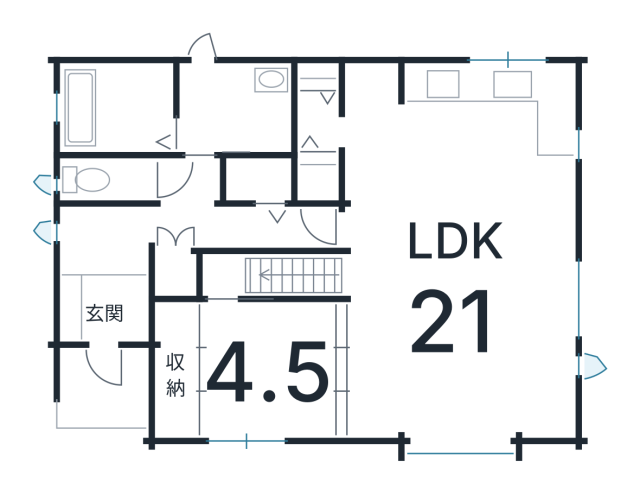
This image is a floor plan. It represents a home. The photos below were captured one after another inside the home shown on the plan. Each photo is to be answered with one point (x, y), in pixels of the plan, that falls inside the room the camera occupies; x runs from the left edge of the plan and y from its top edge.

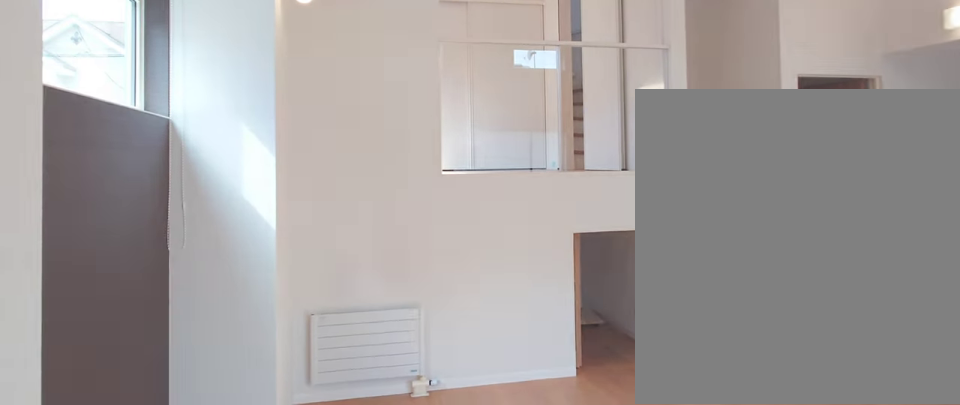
(444, 329)
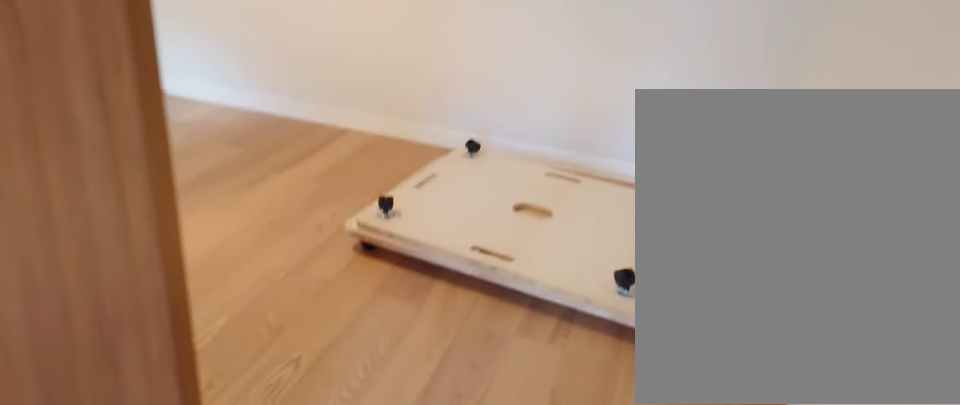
(444, 329)
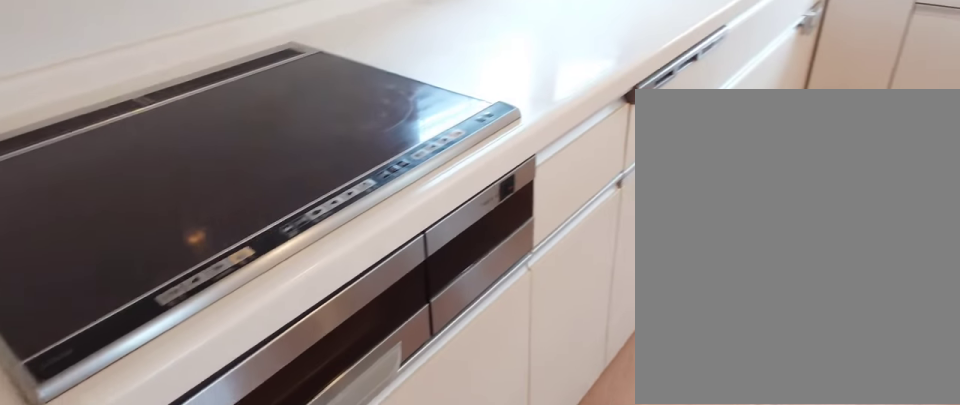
(460, 132)
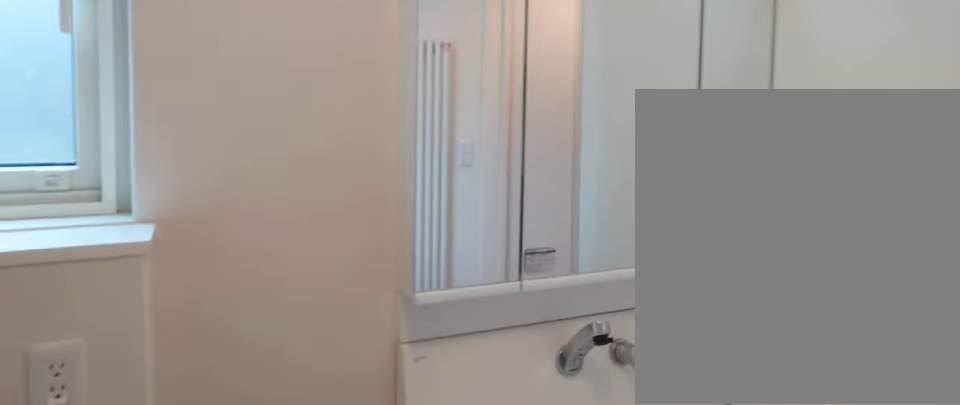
(237, 112)
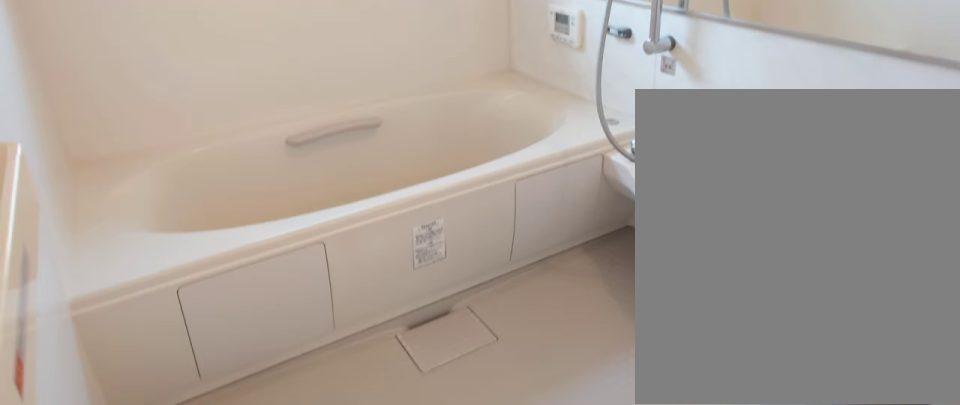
(108, 111)
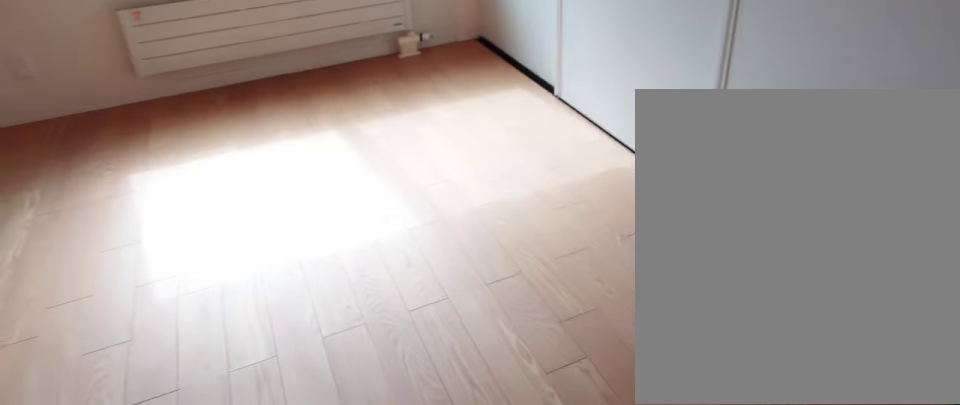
(271, 382)
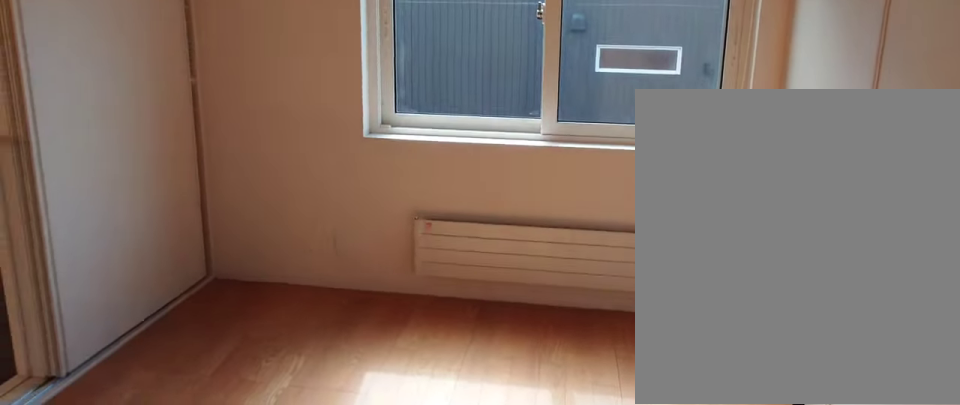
(271, 382)
